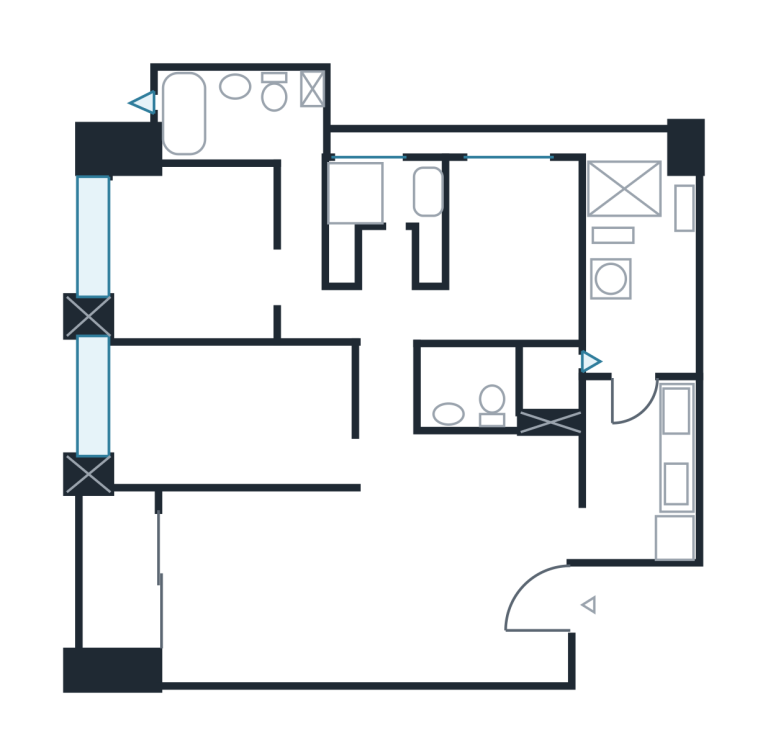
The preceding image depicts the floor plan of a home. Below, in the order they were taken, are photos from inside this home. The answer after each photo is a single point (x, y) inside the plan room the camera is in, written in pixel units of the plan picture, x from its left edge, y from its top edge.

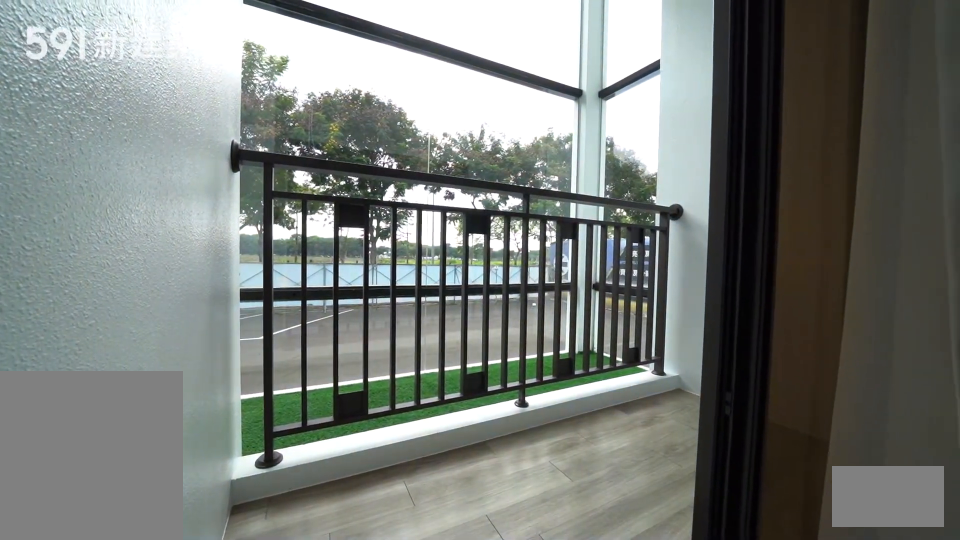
(112, 570)
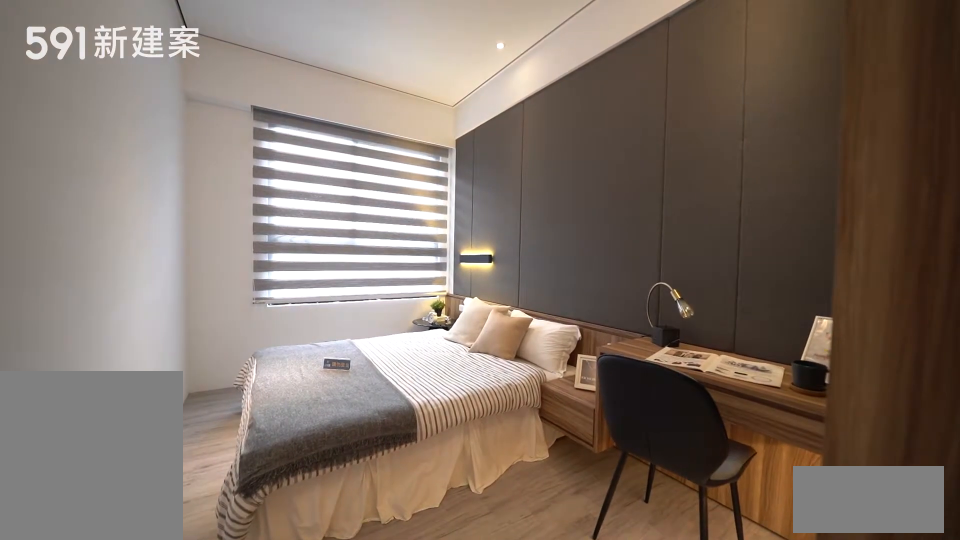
(227, 415)
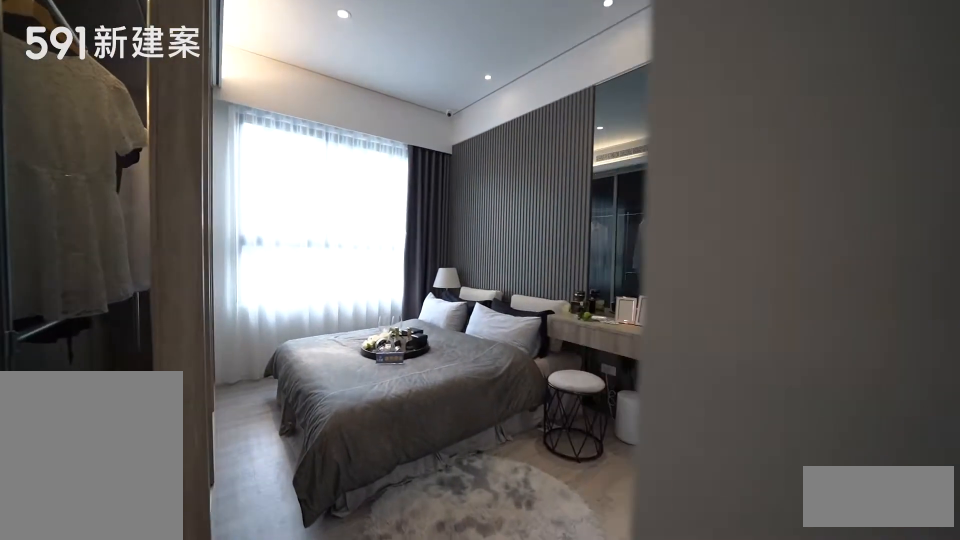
(219, 253)
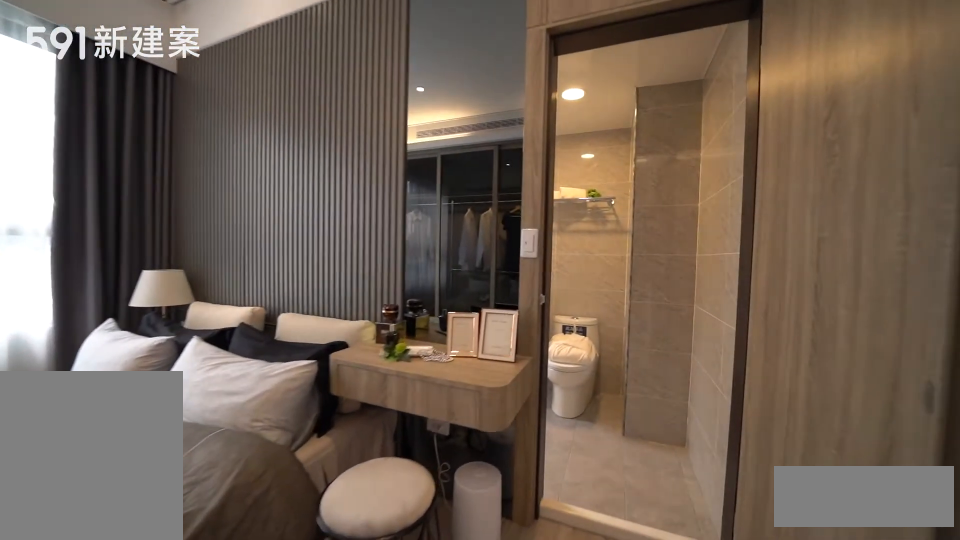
(219, 253)
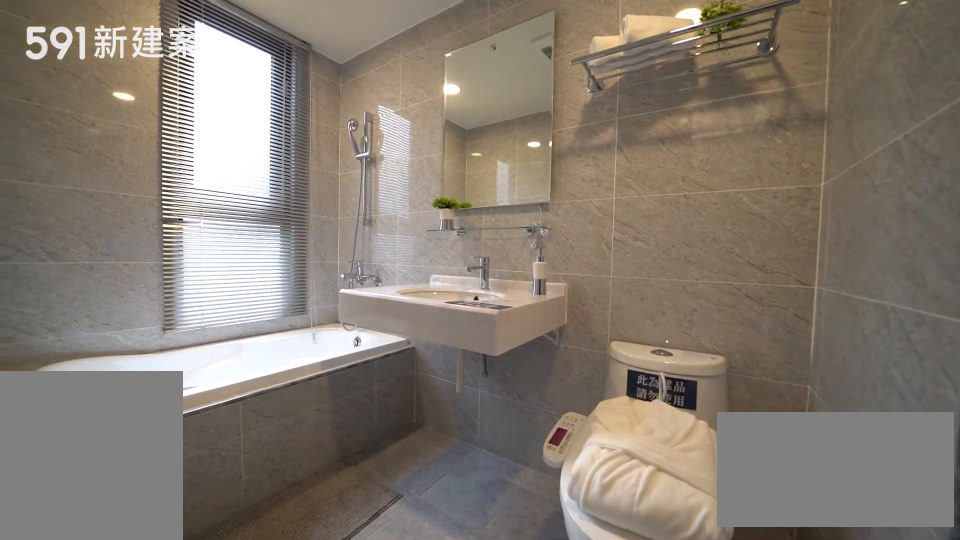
(239, 110)
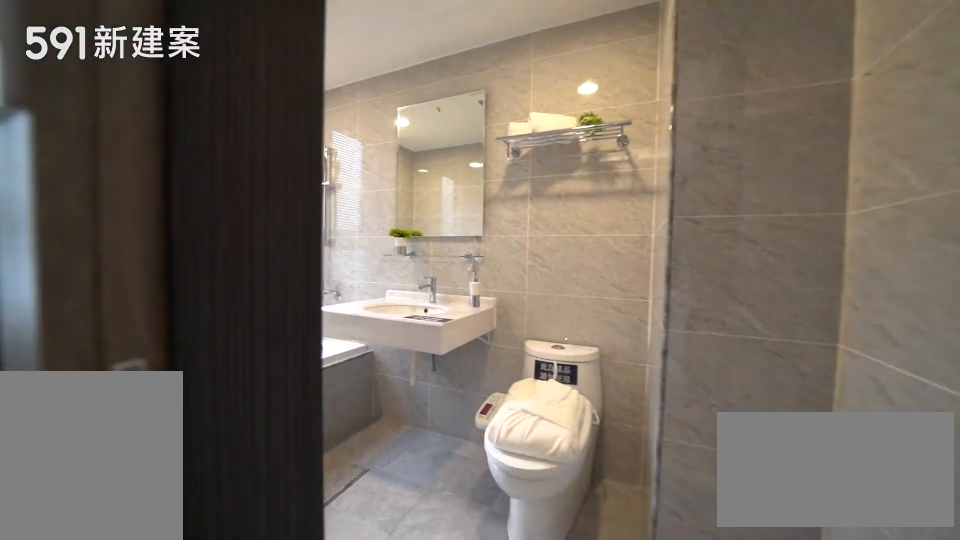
(239, 110)
